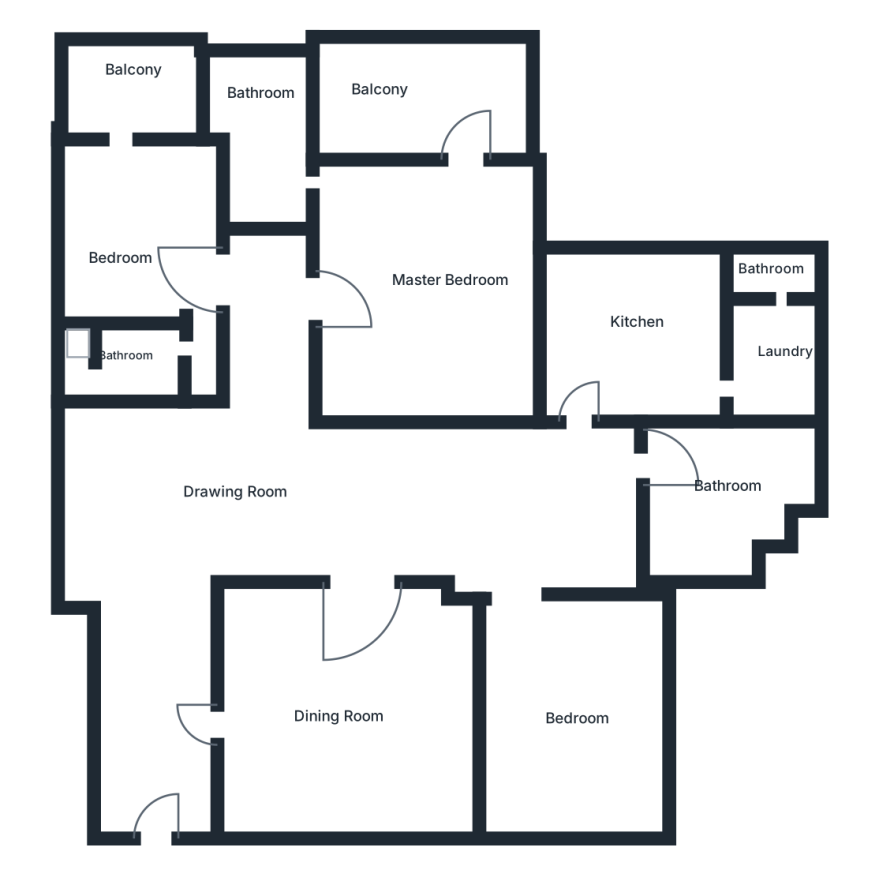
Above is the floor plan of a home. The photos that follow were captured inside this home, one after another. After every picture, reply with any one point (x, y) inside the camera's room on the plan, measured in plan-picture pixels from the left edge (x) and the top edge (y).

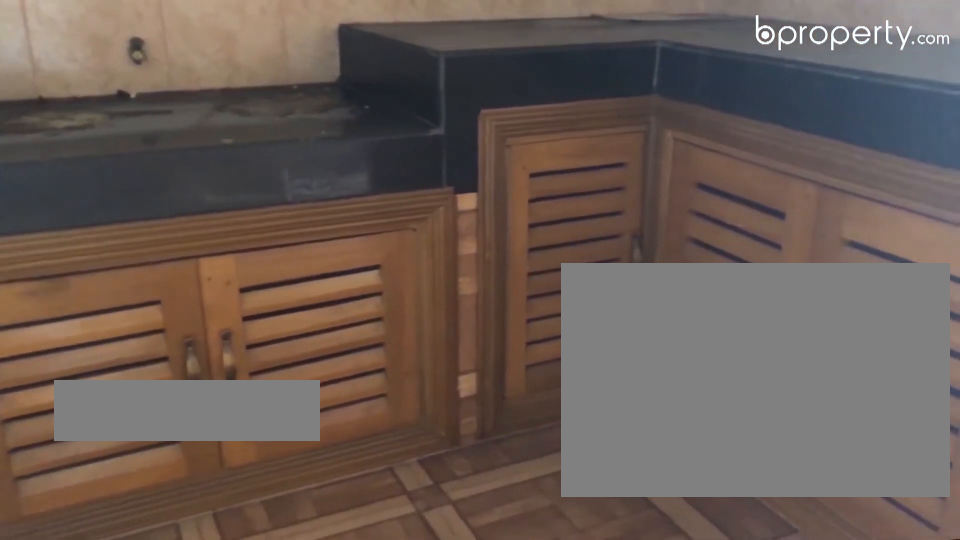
(627, 341)
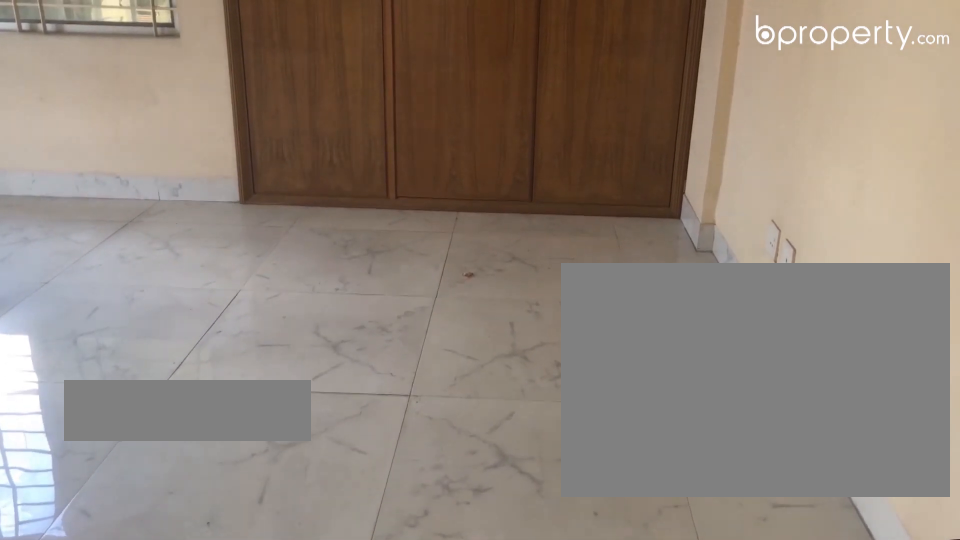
(427, 286)
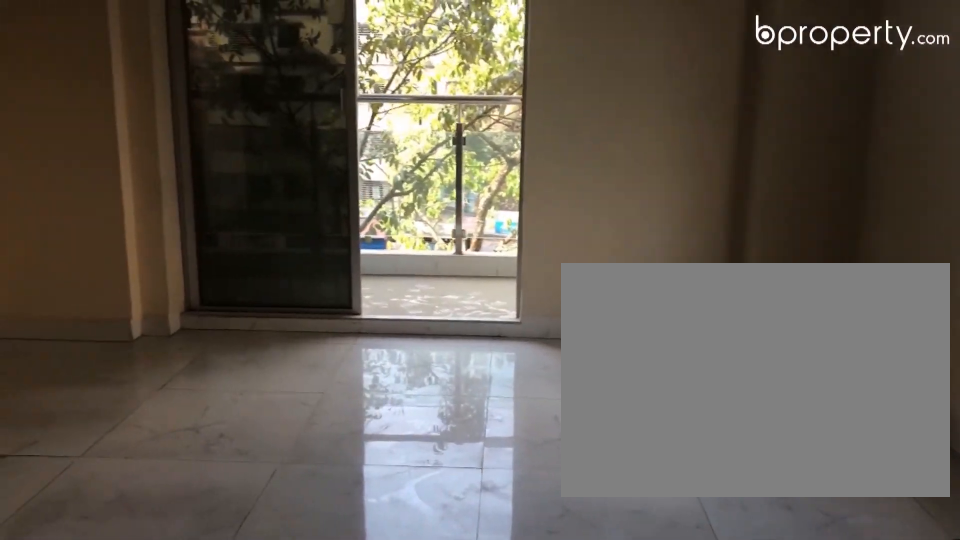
(427, 285)
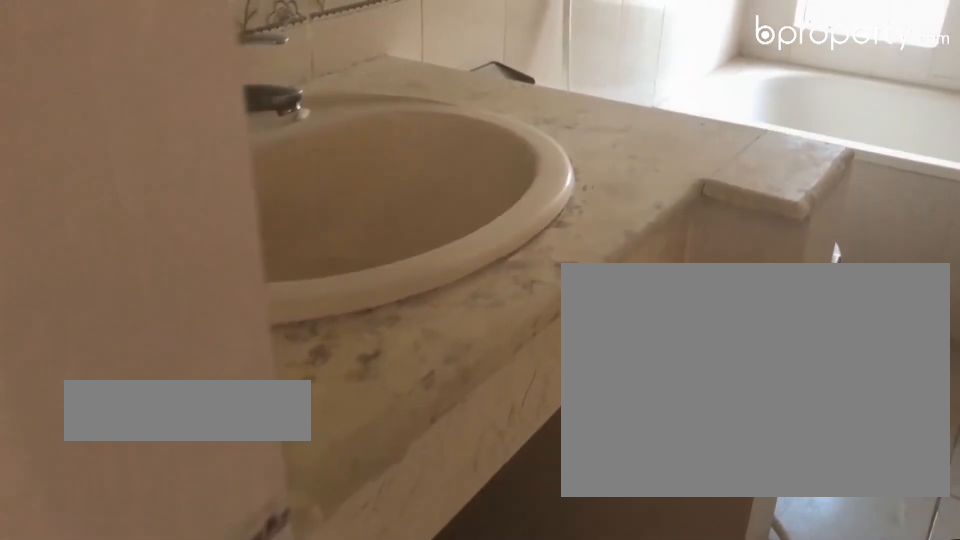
(250, 127)
